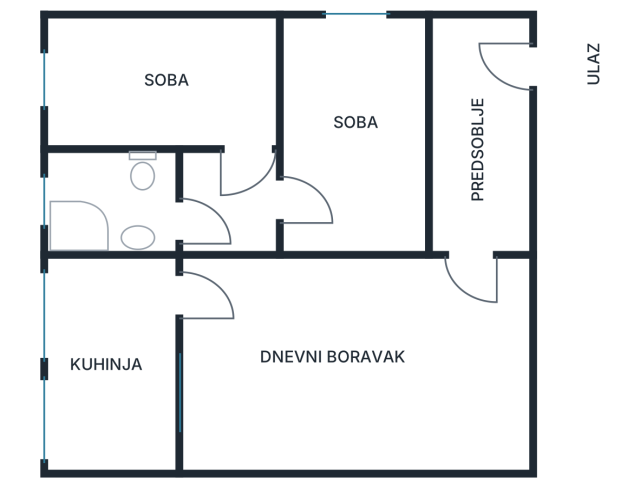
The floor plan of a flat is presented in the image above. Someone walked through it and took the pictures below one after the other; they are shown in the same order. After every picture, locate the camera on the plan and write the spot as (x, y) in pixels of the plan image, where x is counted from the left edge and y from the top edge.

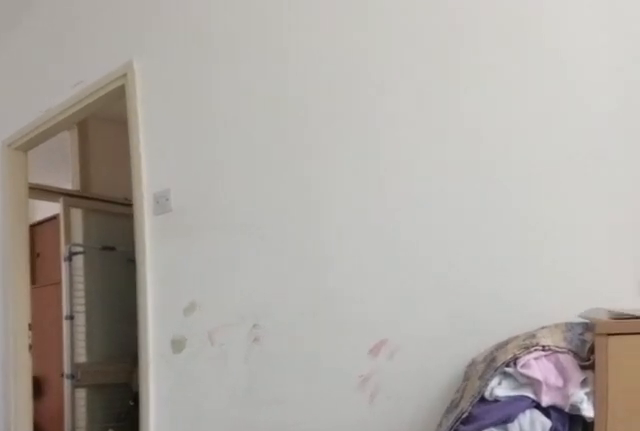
(62, 58)
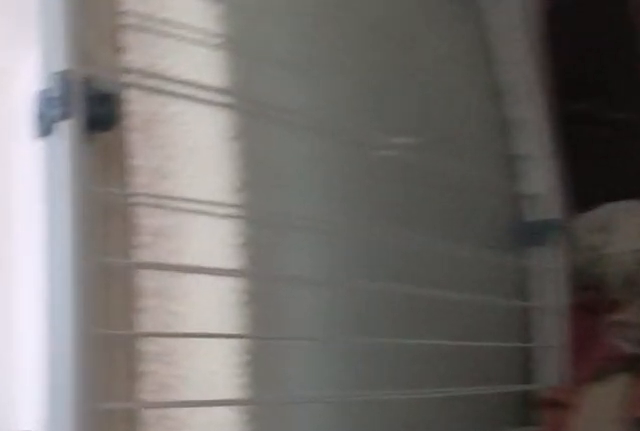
(236, 171)
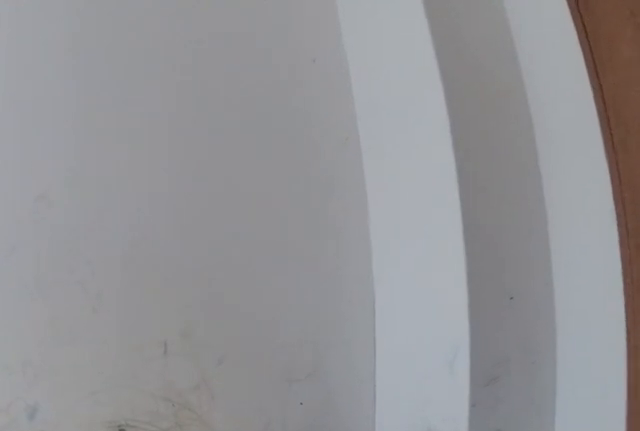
(298, 191)
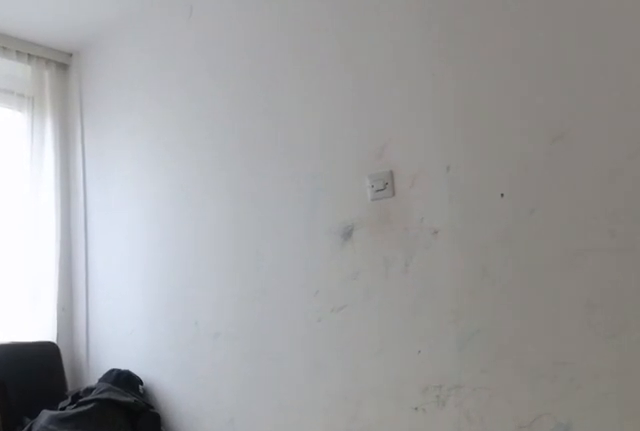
(326, 205)
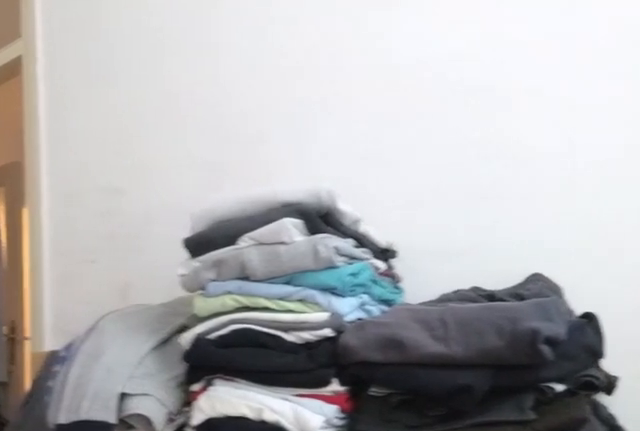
(356, 44)
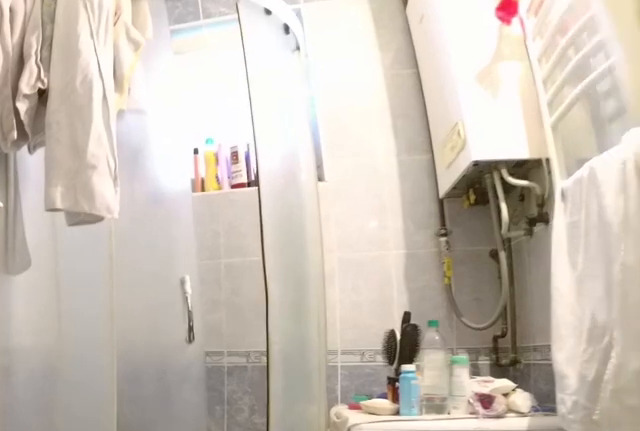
(204, 213)
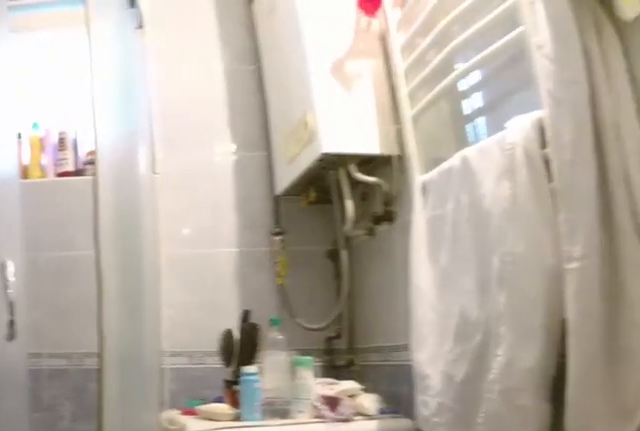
(191, 211)
